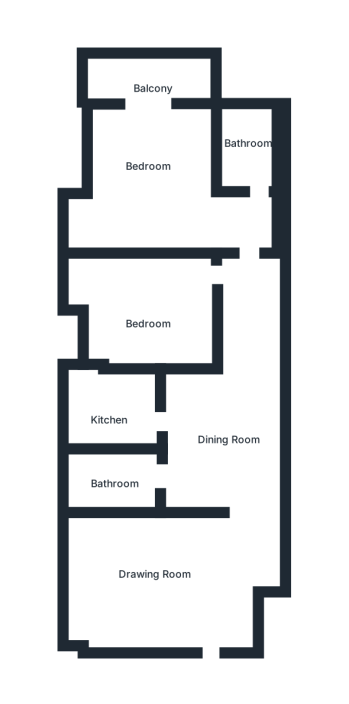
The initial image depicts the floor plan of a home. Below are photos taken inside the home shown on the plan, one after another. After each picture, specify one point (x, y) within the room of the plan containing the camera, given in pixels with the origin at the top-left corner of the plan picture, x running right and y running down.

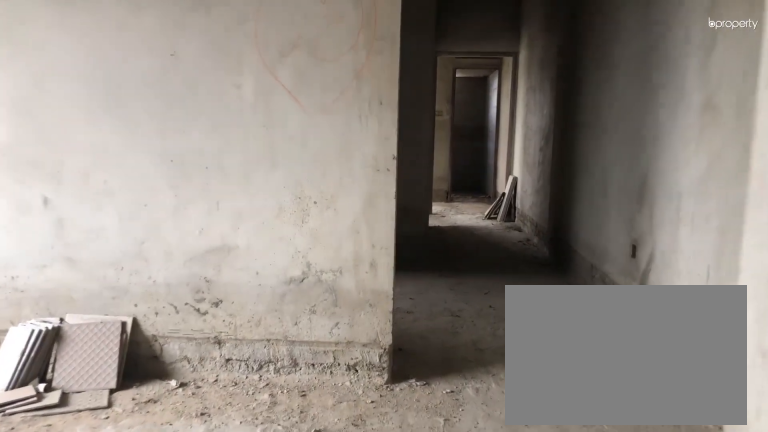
(151, 571)
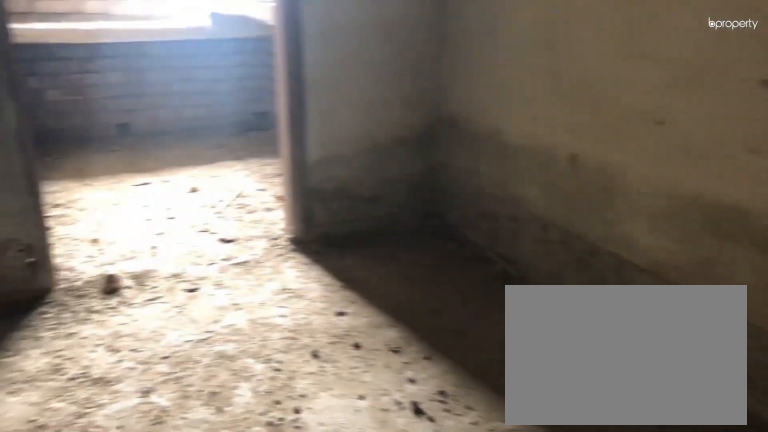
(205, 447)
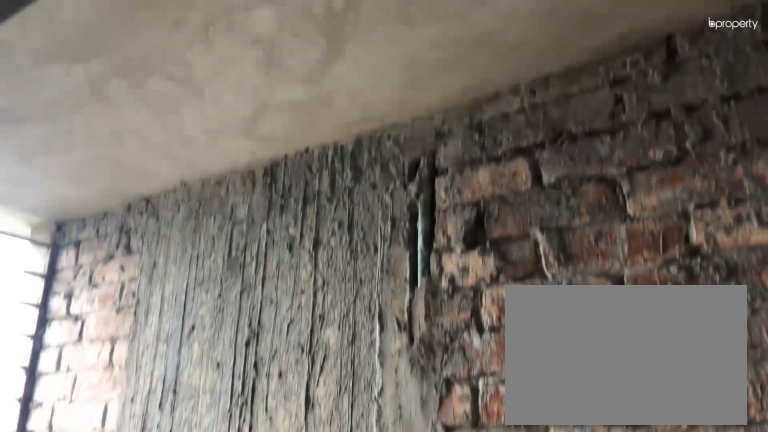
(118, 412)
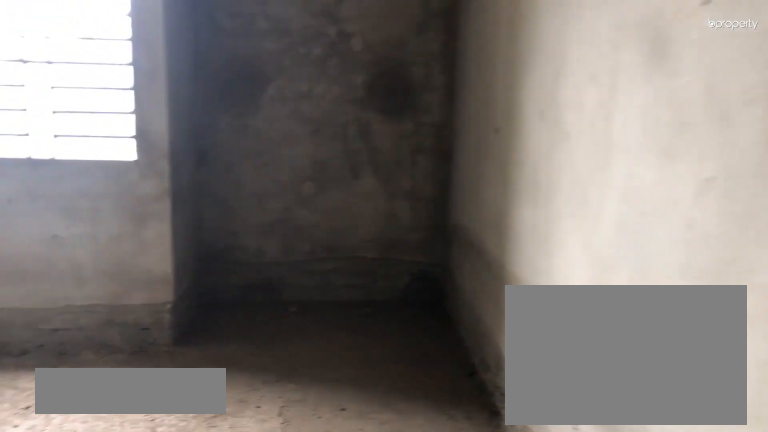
(163, 299)
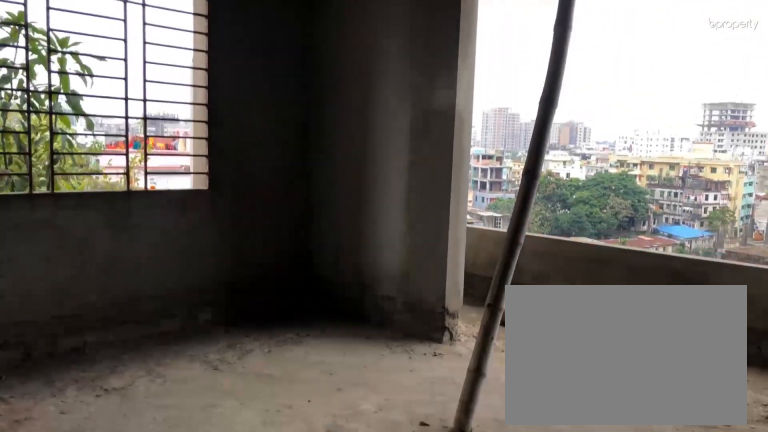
(155, 180)
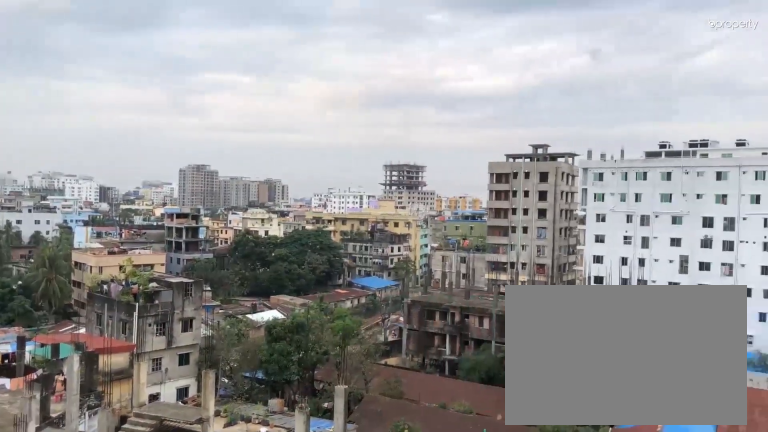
(144, 91)
